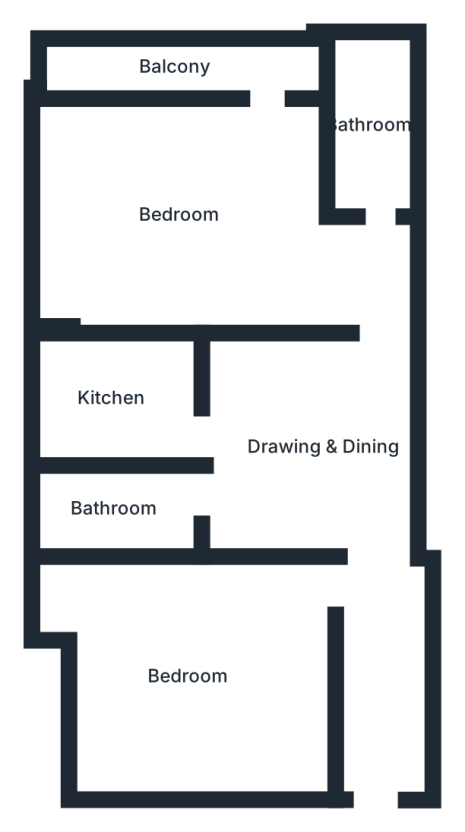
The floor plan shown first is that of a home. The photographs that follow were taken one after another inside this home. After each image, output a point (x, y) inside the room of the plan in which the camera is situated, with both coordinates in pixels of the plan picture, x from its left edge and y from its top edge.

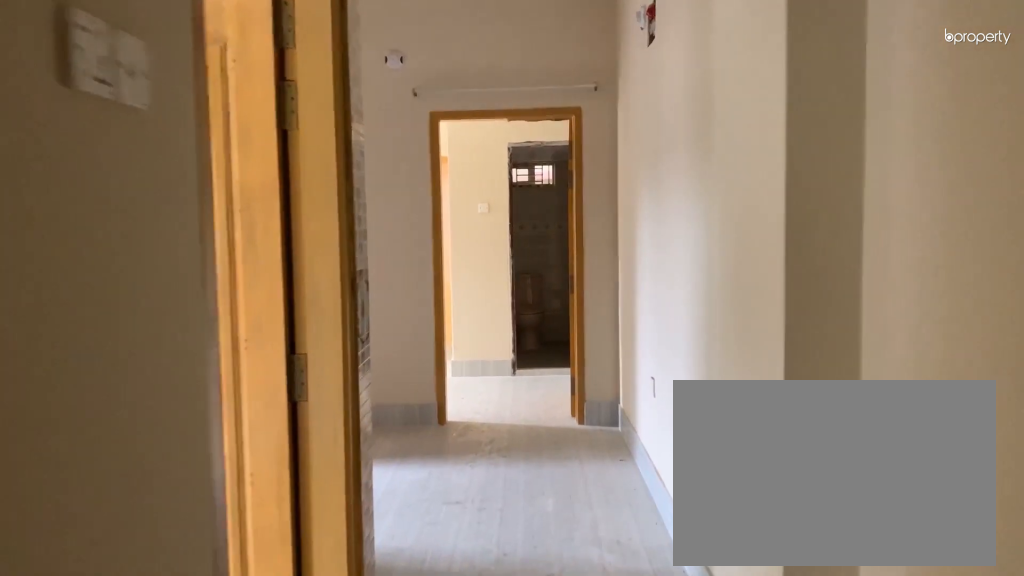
(380, 718)
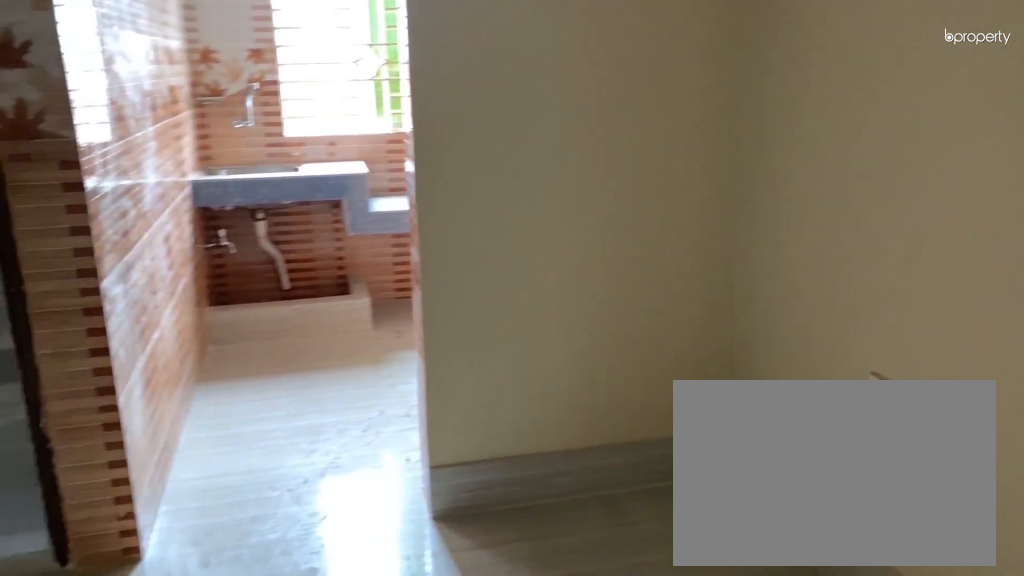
(275, 416)
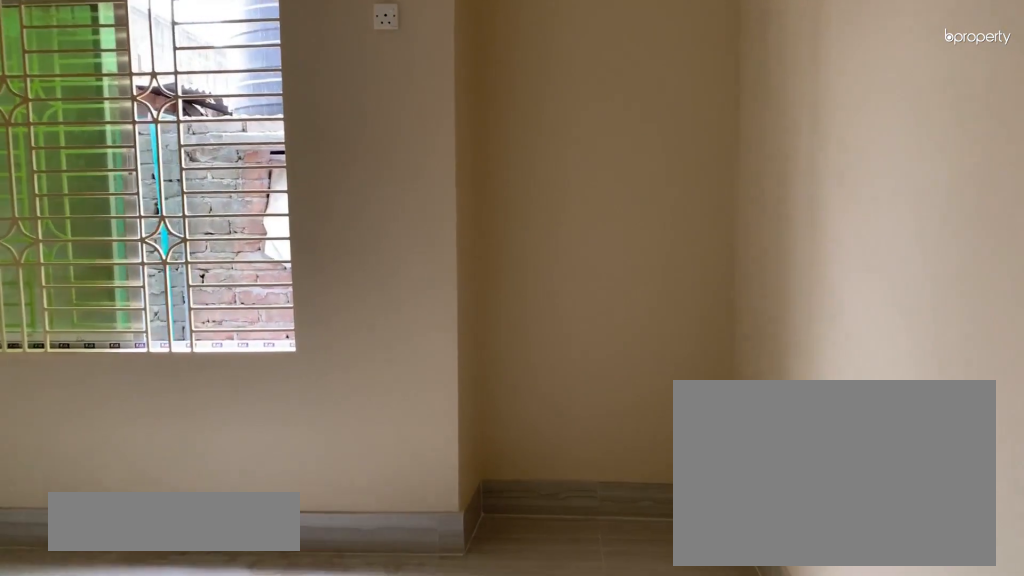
(206, 684)
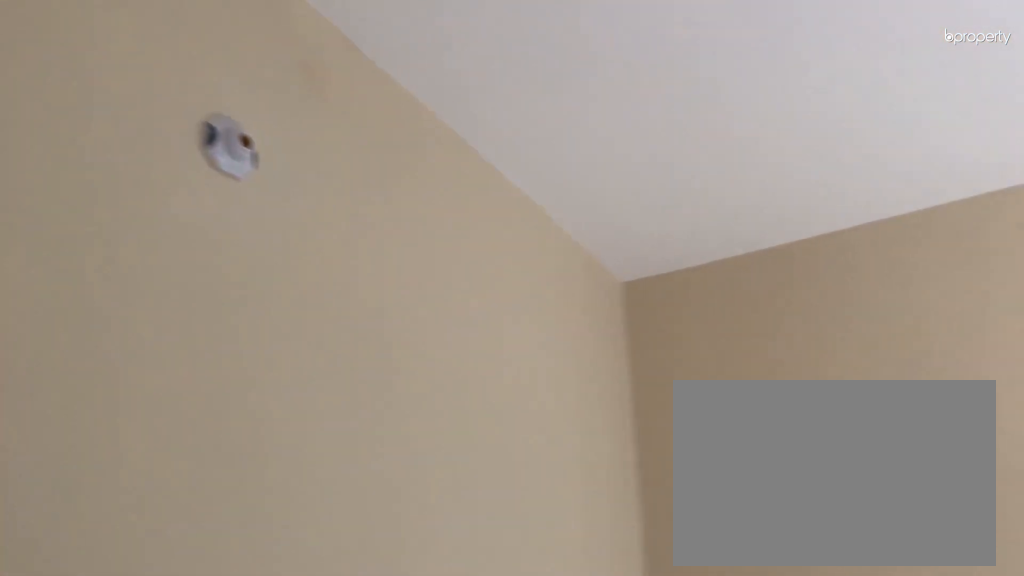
(206, 684)
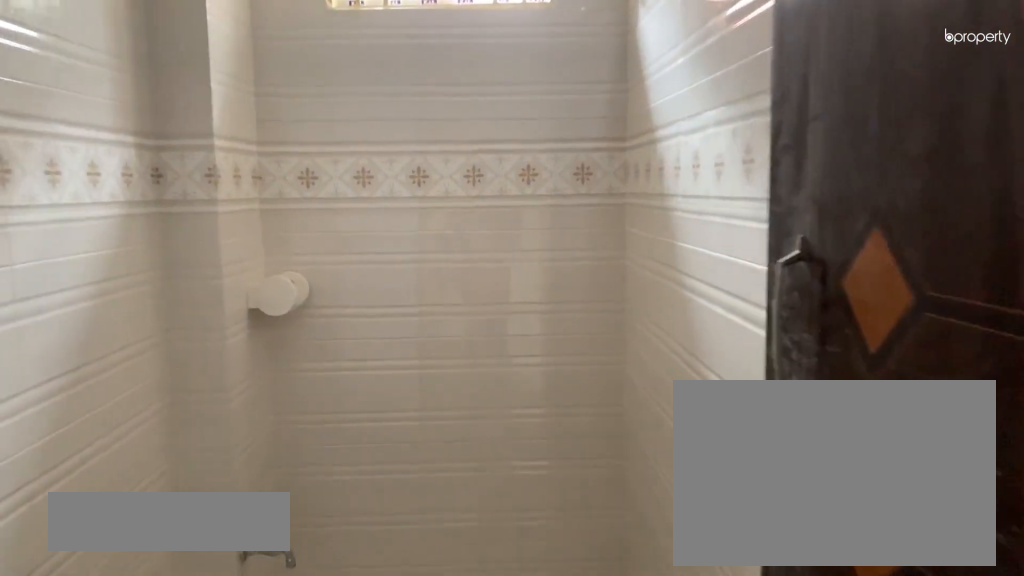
(166, 513)
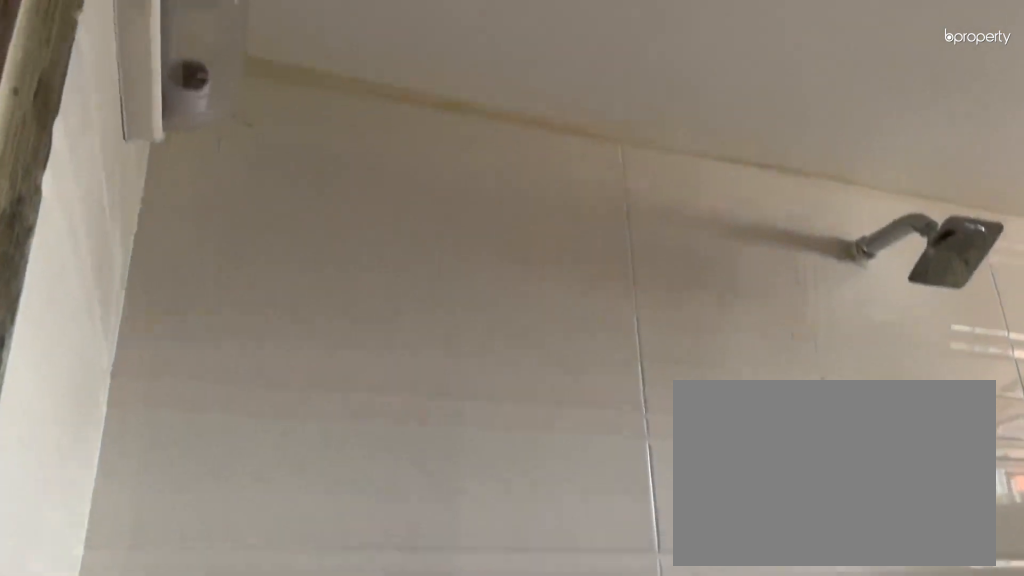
(118, 518)
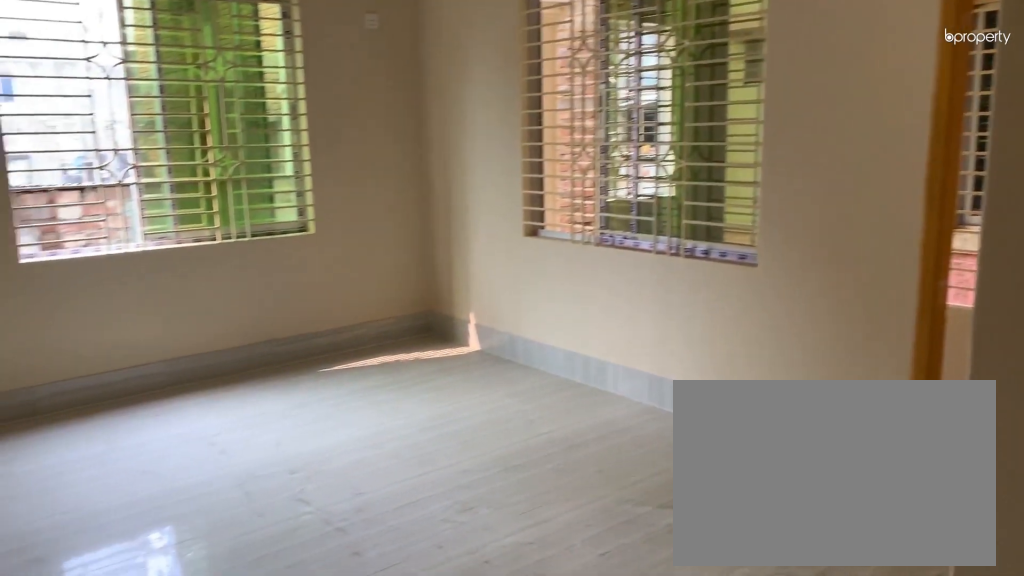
(217, 236)
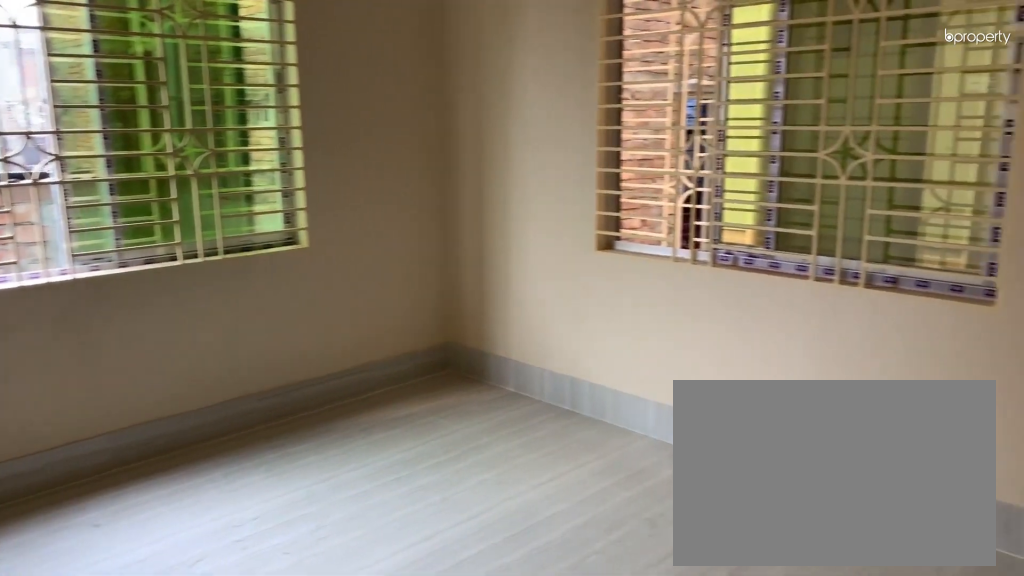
(217, 236)
